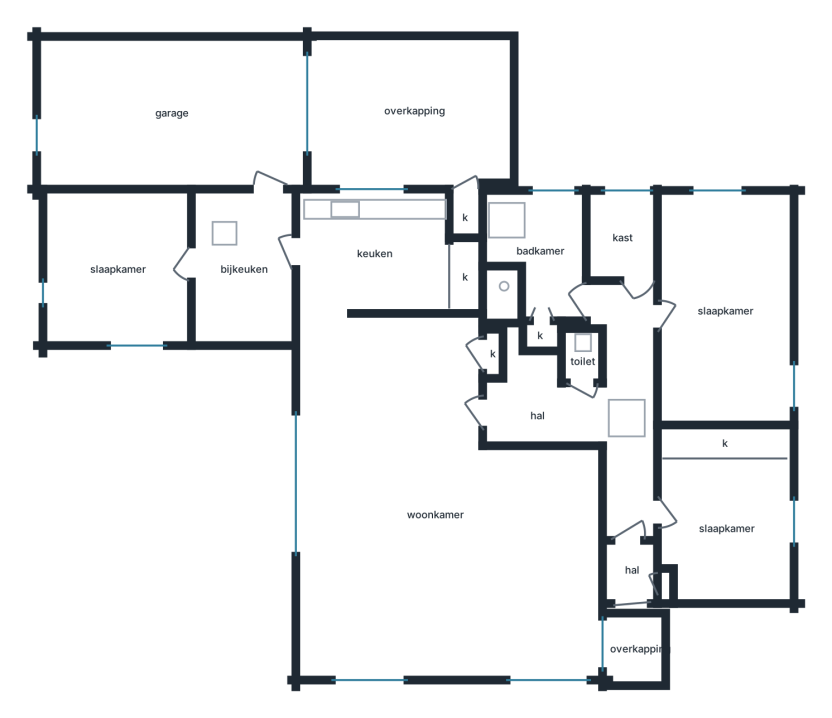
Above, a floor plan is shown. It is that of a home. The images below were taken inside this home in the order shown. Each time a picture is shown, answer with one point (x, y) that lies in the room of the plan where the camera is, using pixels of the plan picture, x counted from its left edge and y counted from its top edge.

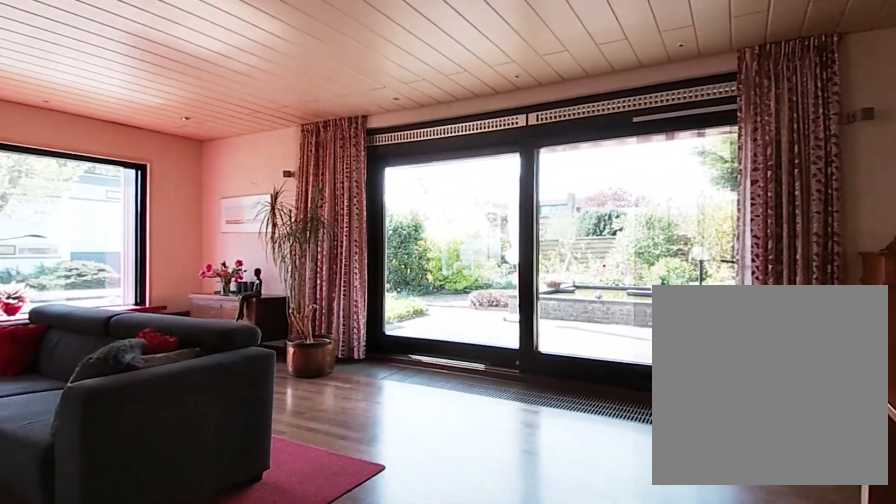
(448, 499)
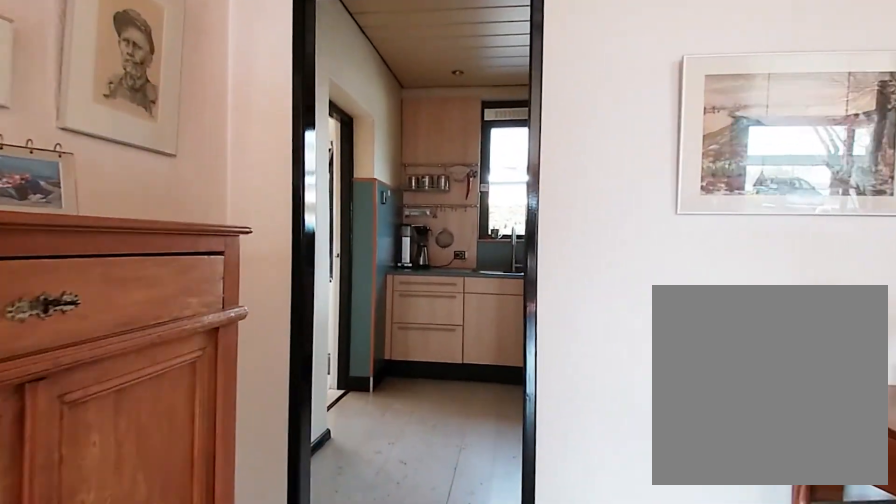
(448, 499)
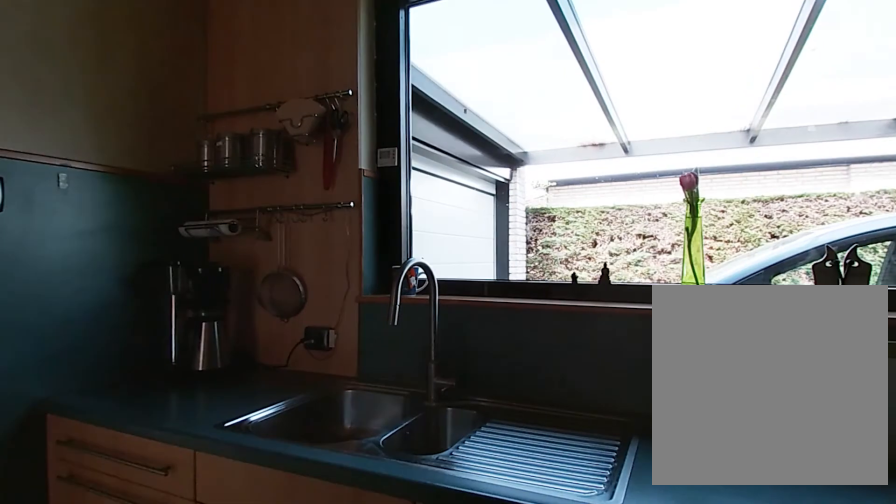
(375, 256)
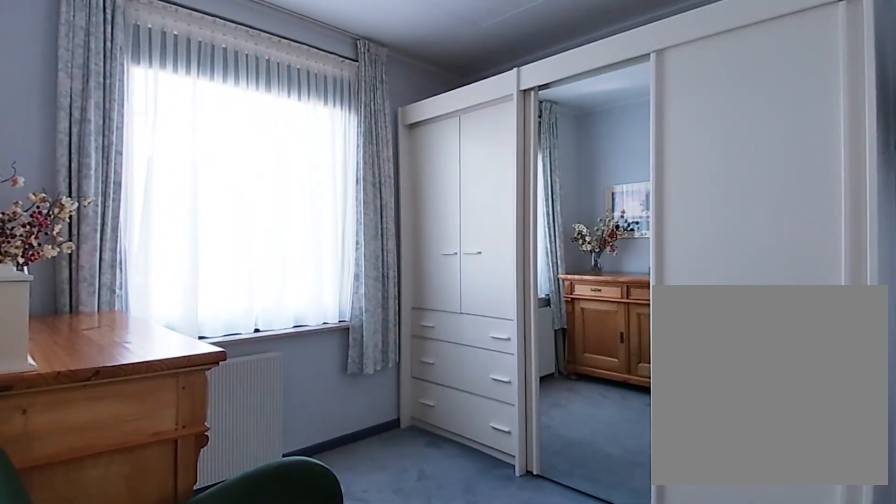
(724, 310)
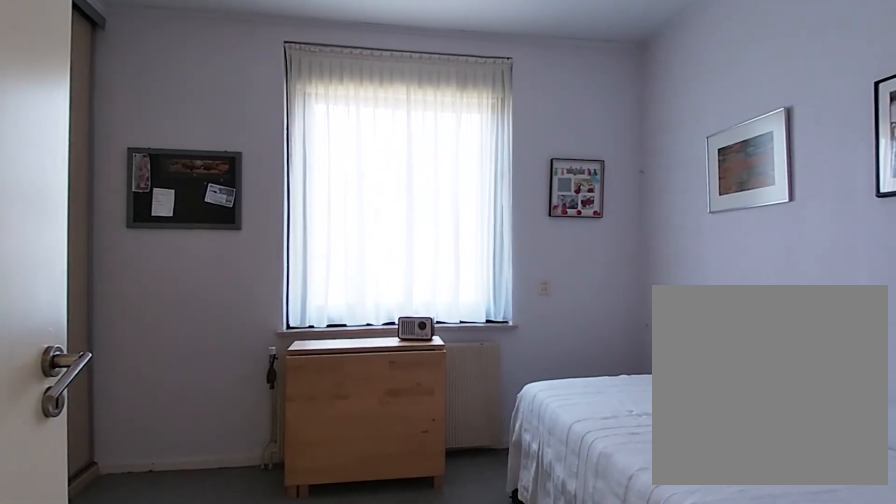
(725, 528)
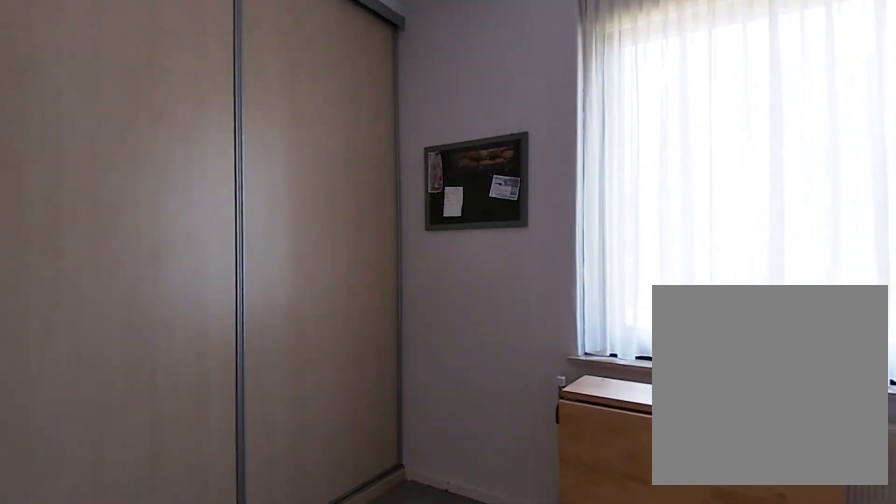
(726, 527)
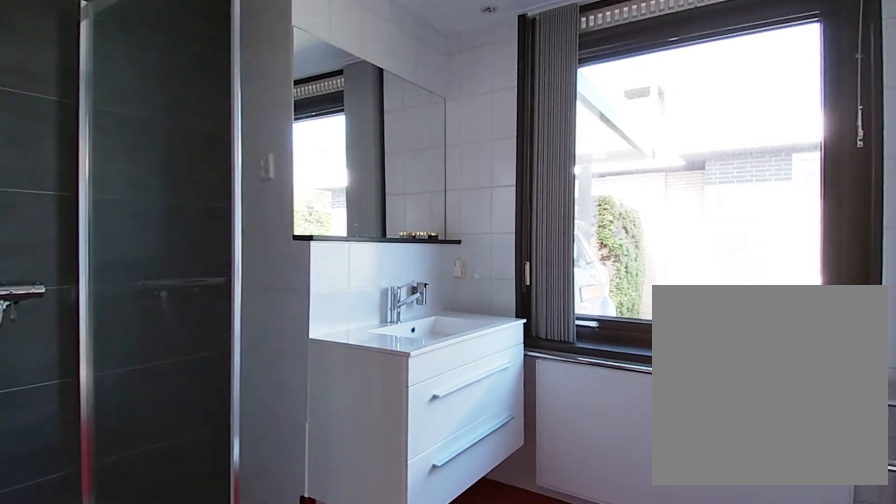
(541, 250)
